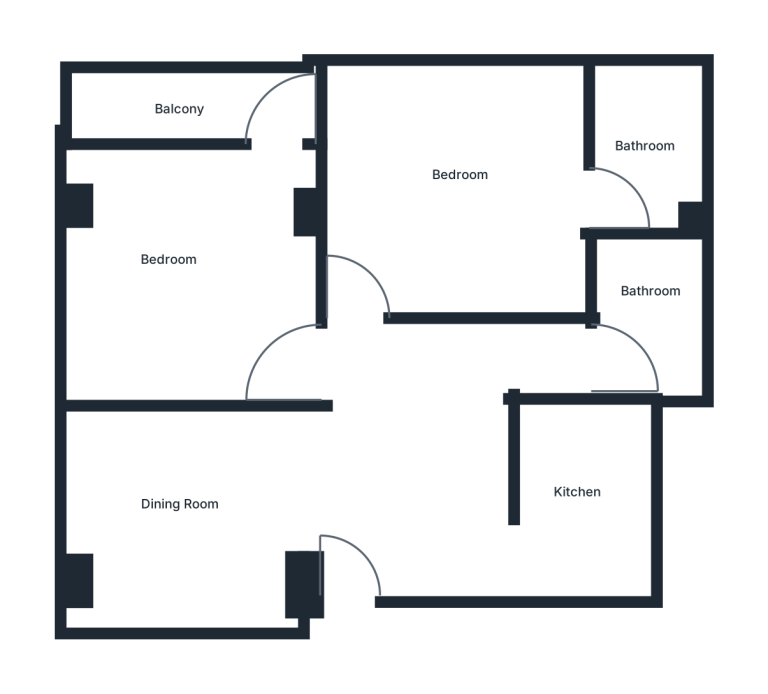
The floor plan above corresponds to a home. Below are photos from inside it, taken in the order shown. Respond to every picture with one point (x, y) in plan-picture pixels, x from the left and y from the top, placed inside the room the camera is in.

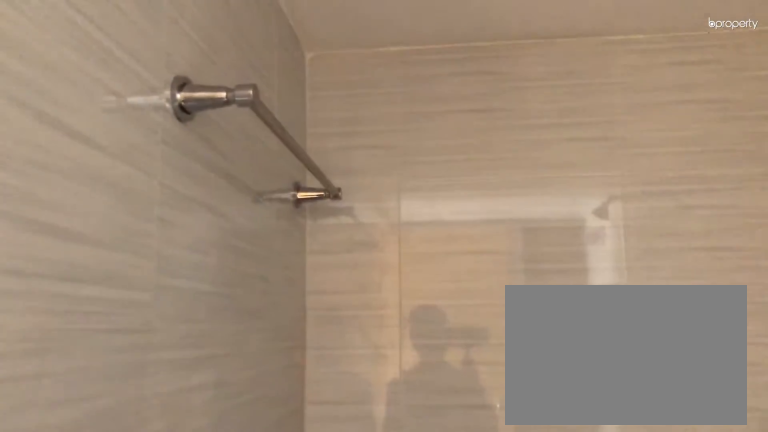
(642, 353)
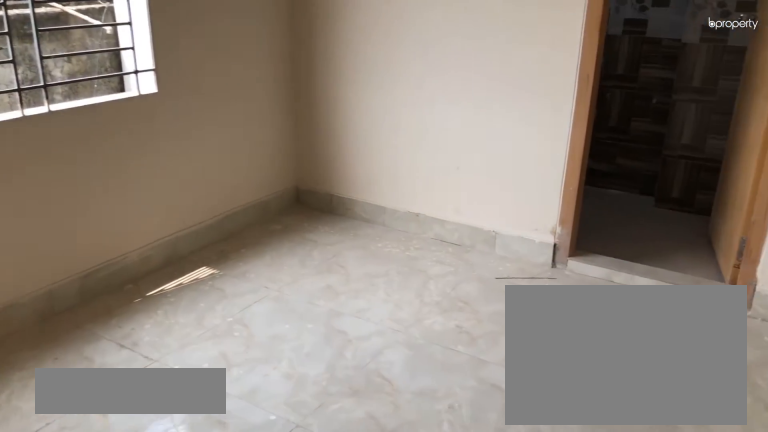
(451, 200)
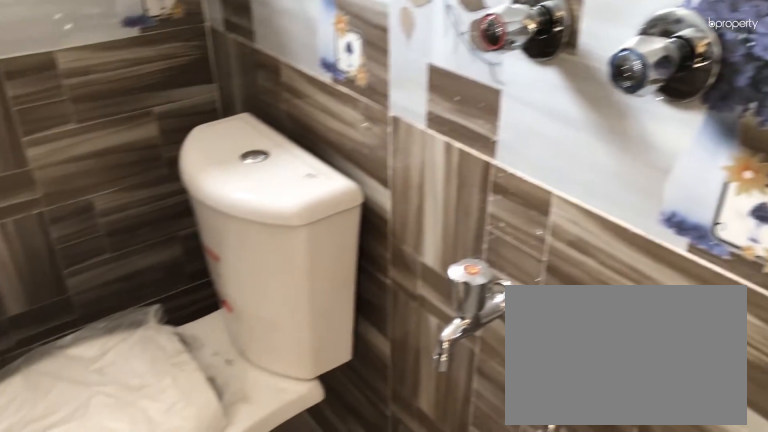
(641, 166)
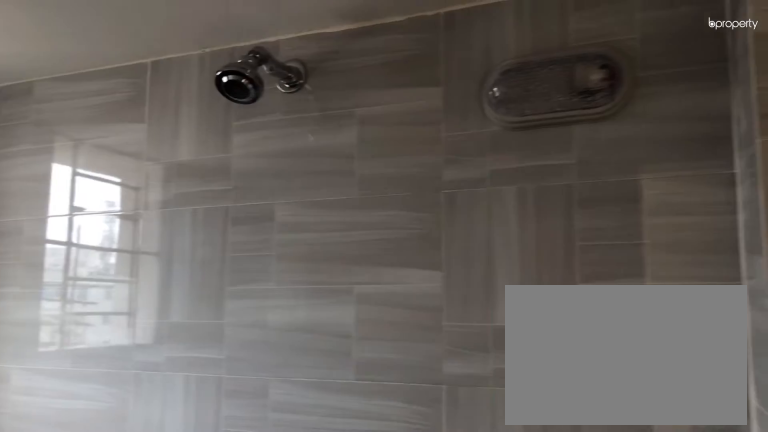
(641, 166)
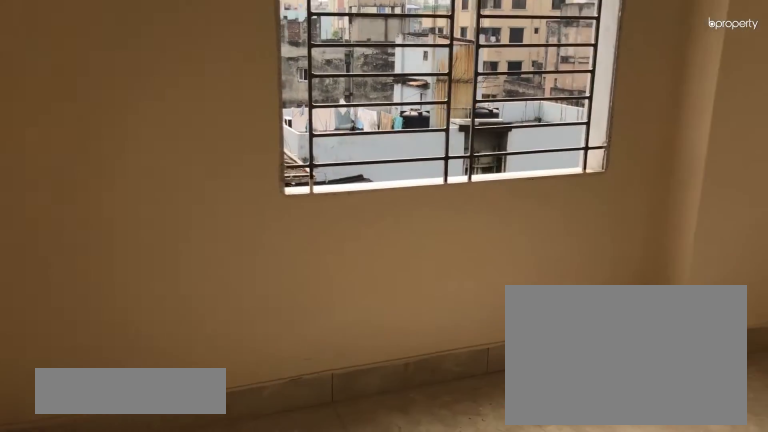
(198, 272)
